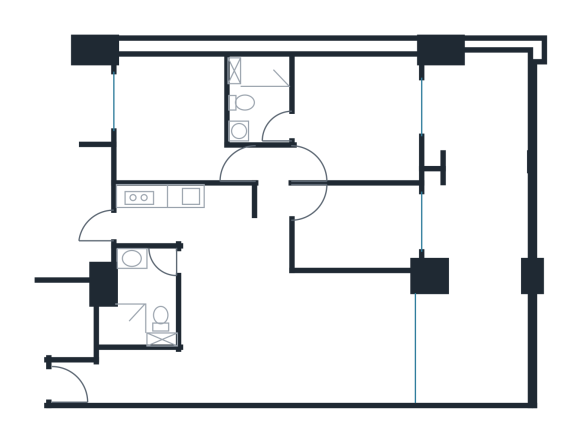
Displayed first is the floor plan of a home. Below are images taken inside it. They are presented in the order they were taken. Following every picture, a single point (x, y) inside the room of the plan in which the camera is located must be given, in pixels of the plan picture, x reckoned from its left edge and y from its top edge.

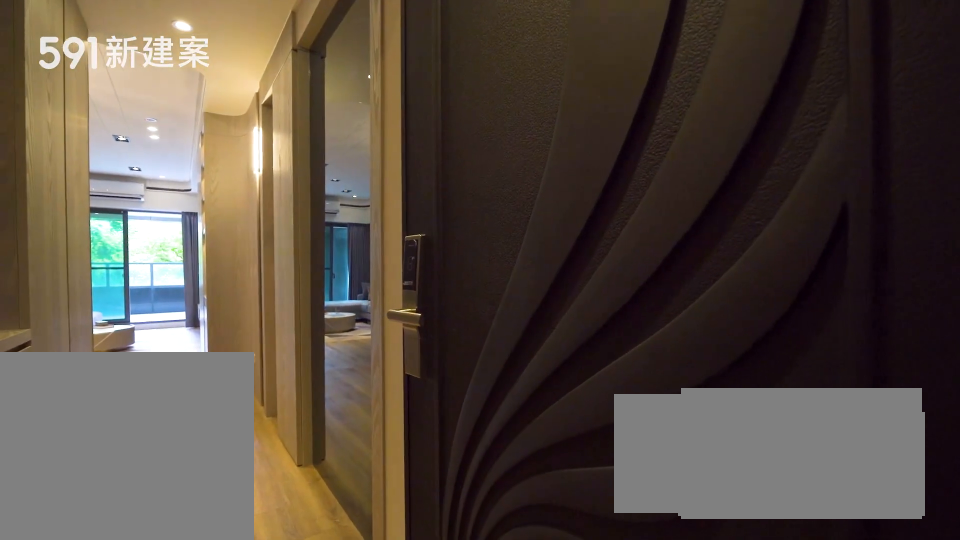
(124, 379)
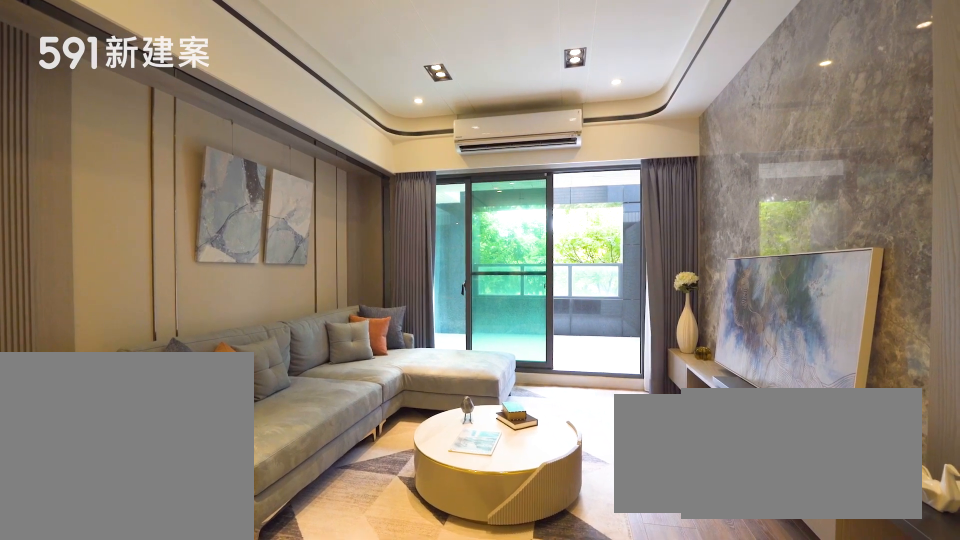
(339, 336)
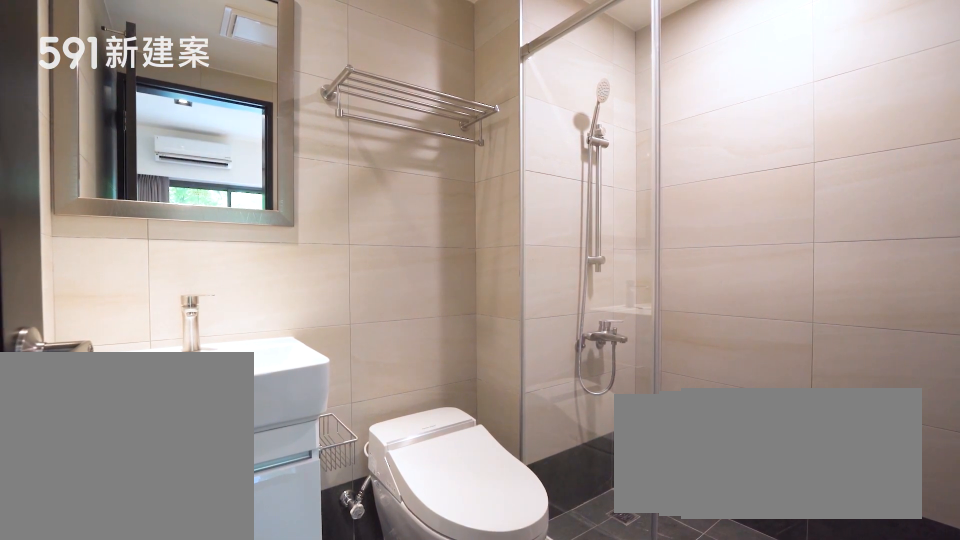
(261, 98)
